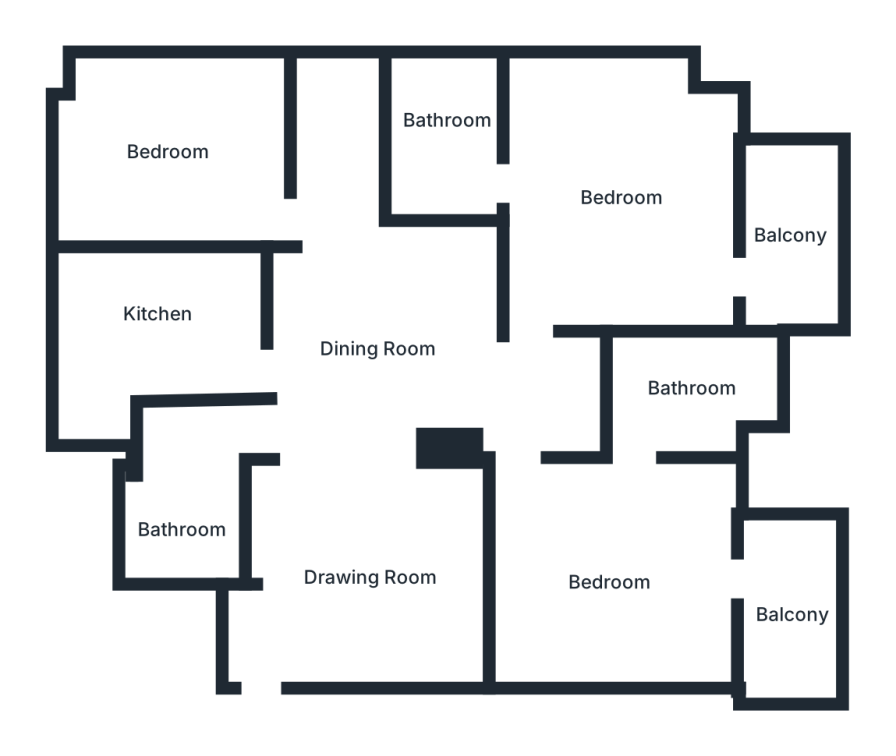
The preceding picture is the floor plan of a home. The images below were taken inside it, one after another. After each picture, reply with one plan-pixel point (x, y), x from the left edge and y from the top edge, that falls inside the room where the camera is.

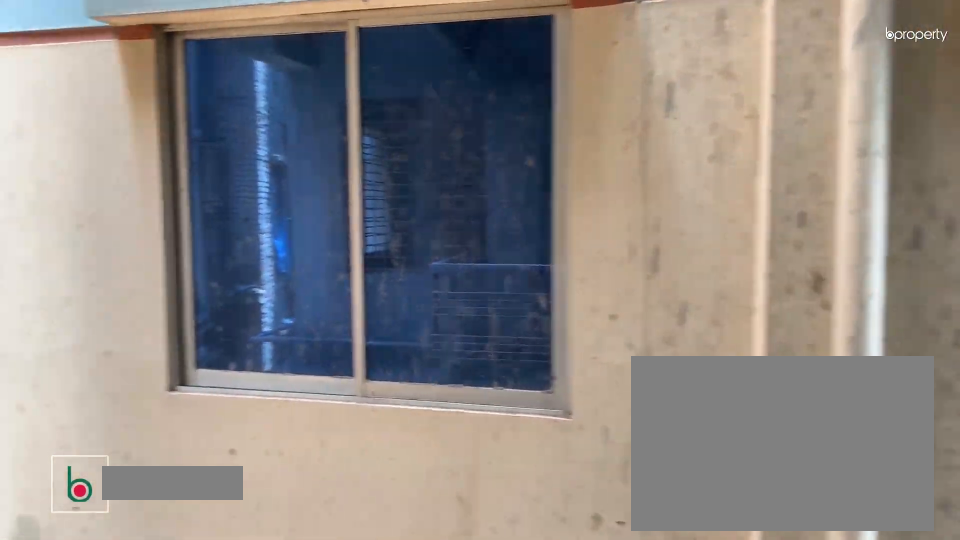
(796, 223)
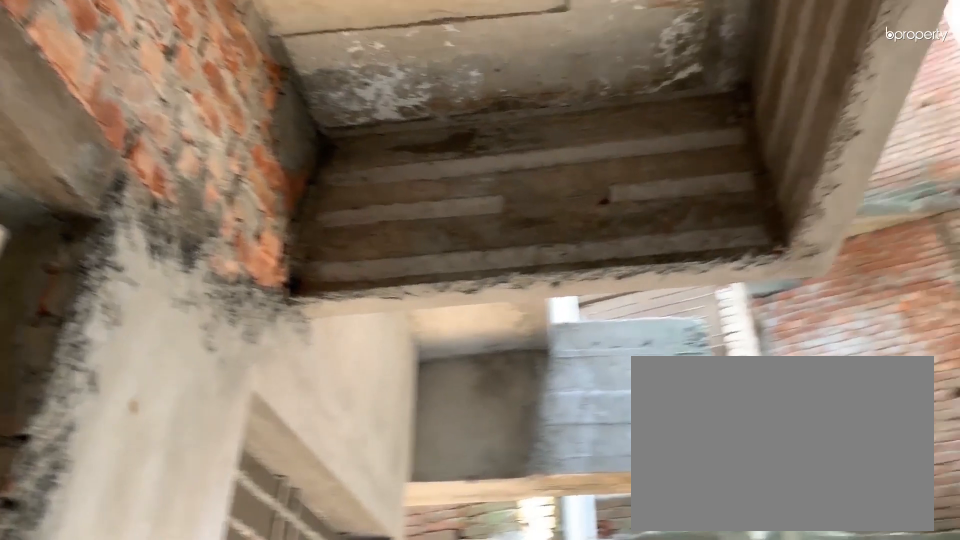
(796, 223)
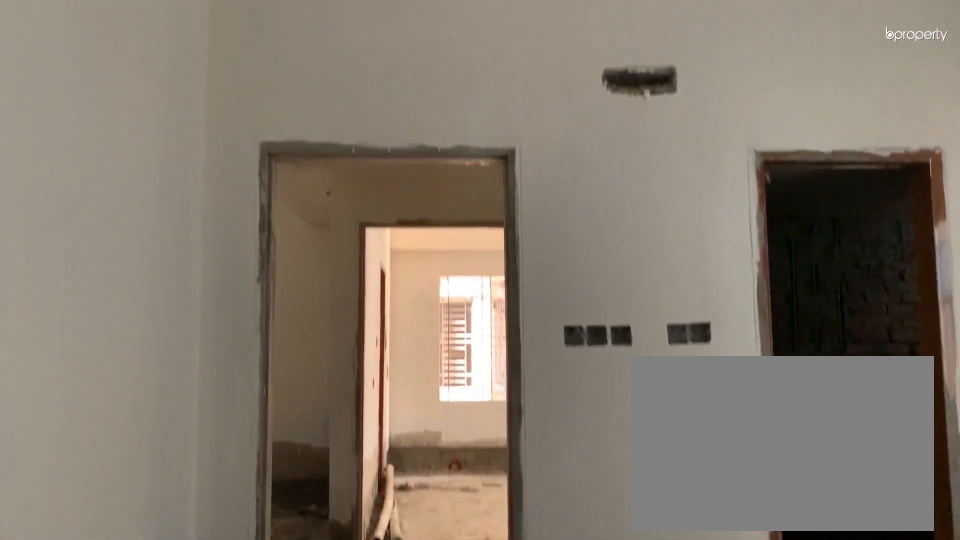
(624, 573)
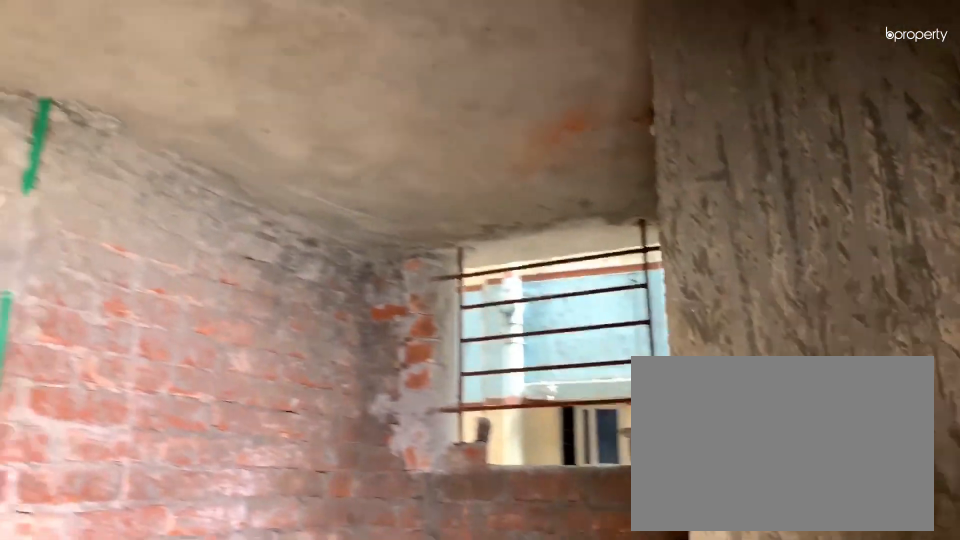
(678, 395)
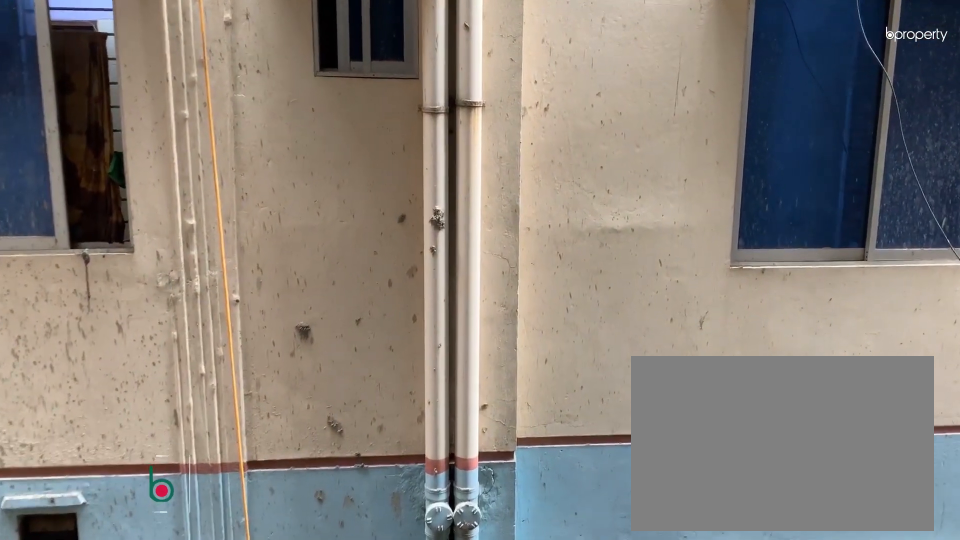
(794, 624)
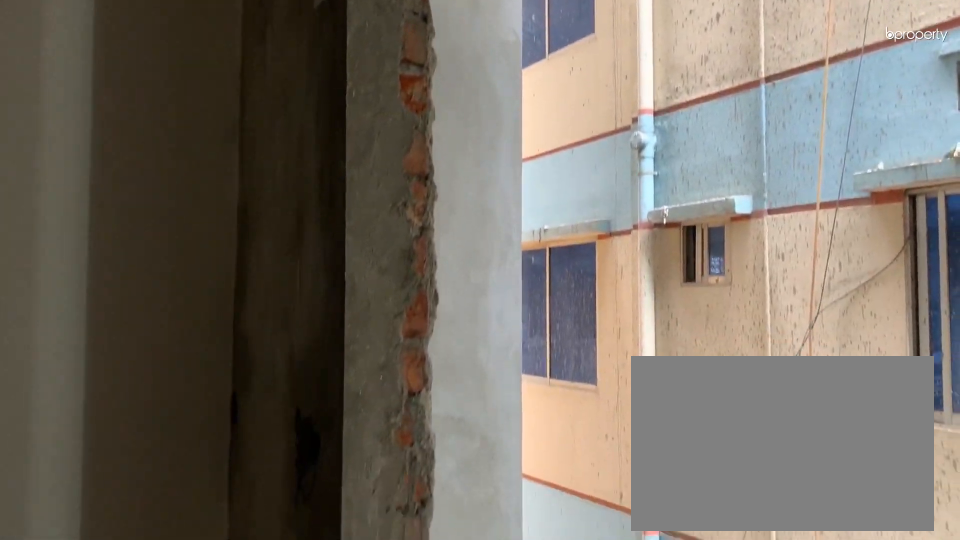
(793, 624)
